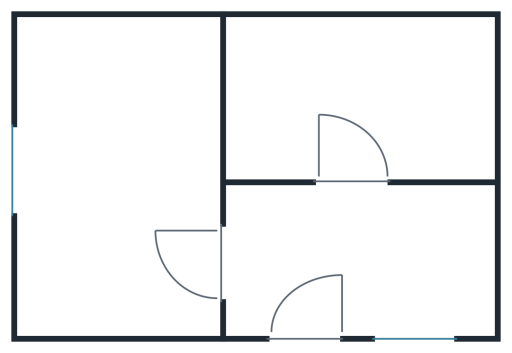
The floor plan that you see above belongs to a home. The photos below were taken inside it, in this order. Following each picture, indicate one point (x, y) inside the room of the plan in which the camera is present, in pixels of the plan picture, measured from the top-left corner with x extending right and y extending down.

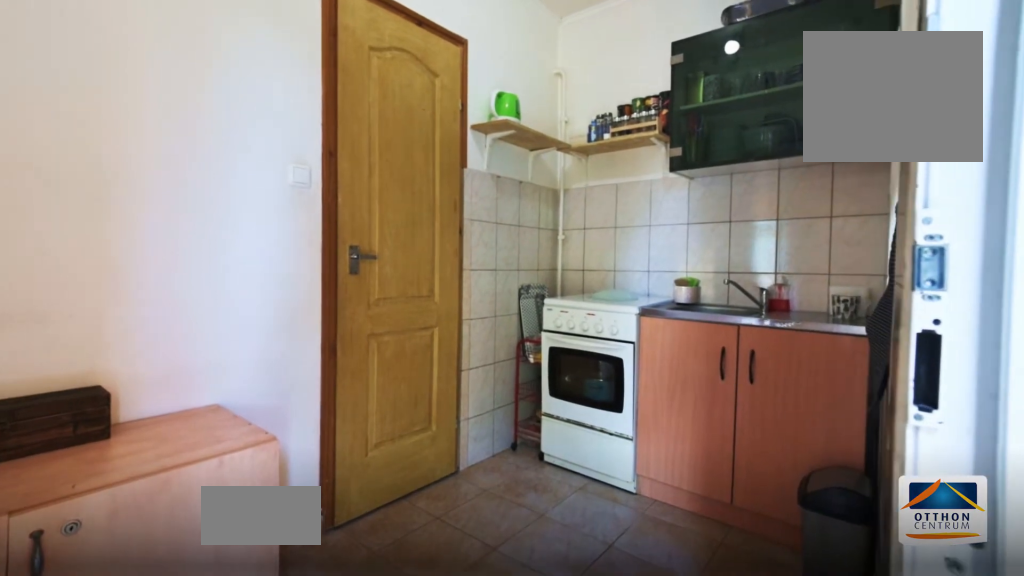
(359, 263)
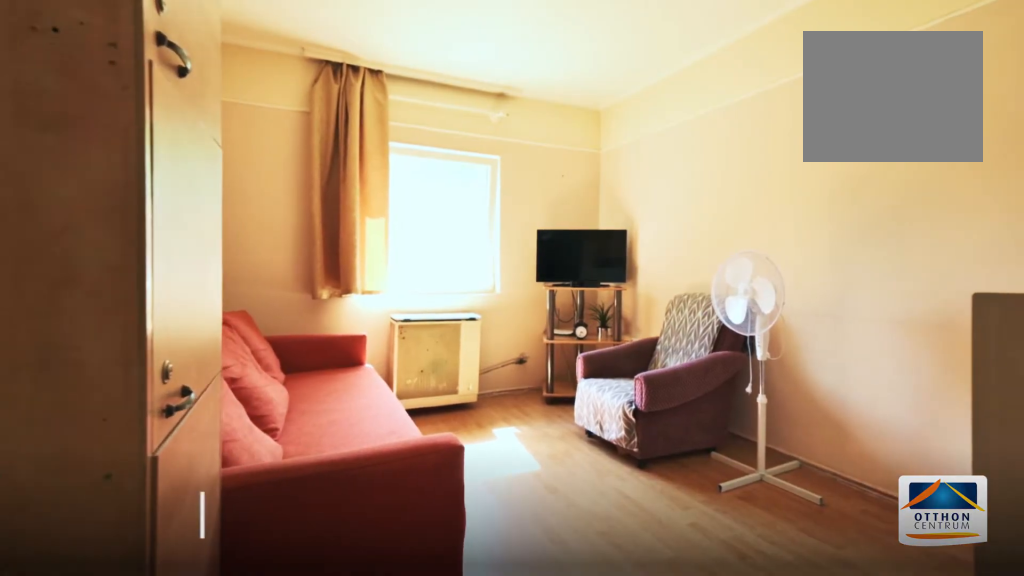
(115, 210)
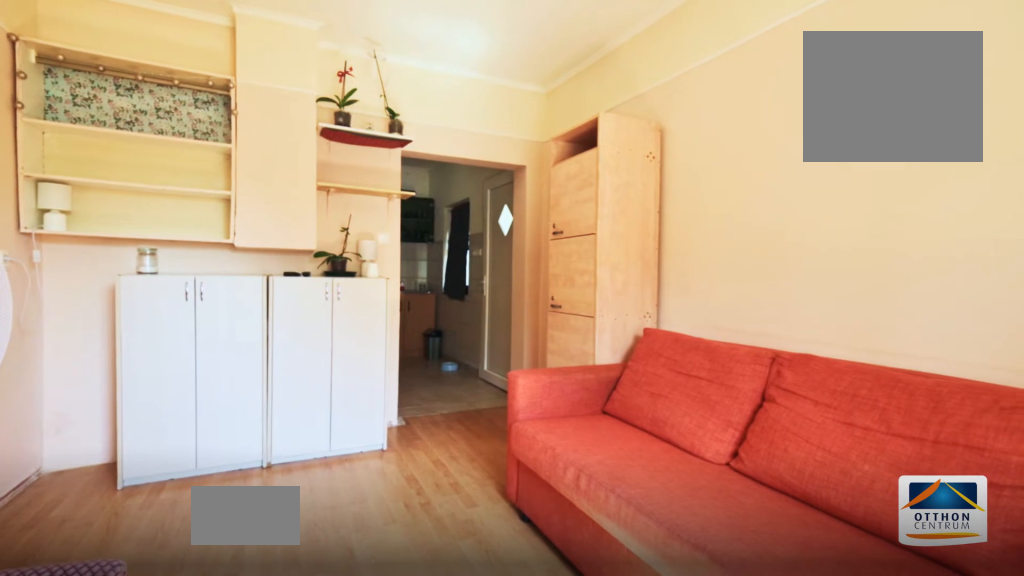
(115, 211)
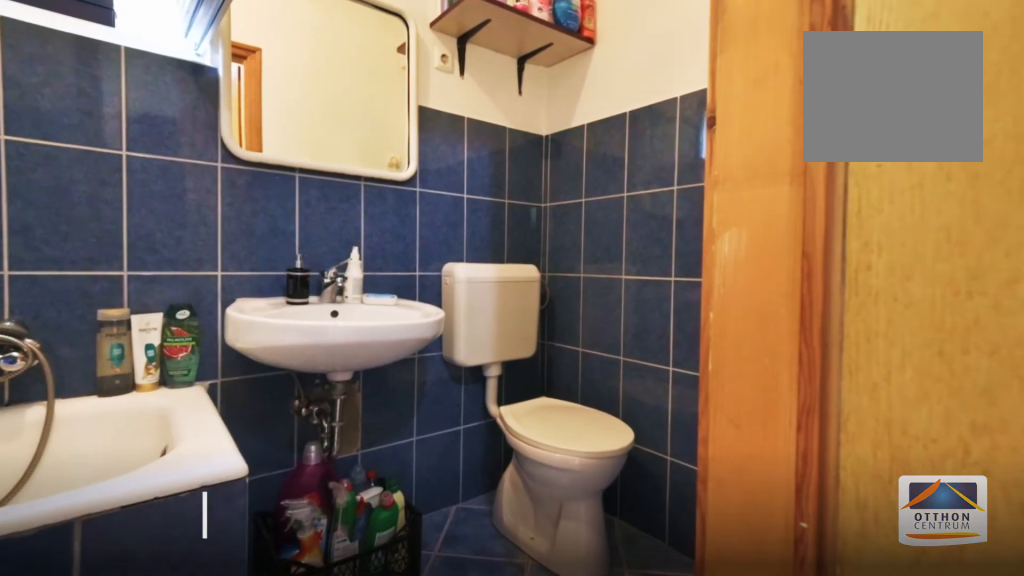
(392, 84)
